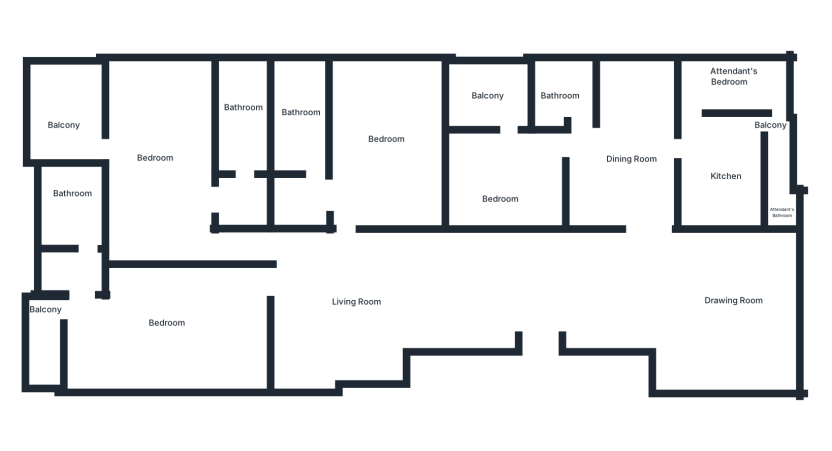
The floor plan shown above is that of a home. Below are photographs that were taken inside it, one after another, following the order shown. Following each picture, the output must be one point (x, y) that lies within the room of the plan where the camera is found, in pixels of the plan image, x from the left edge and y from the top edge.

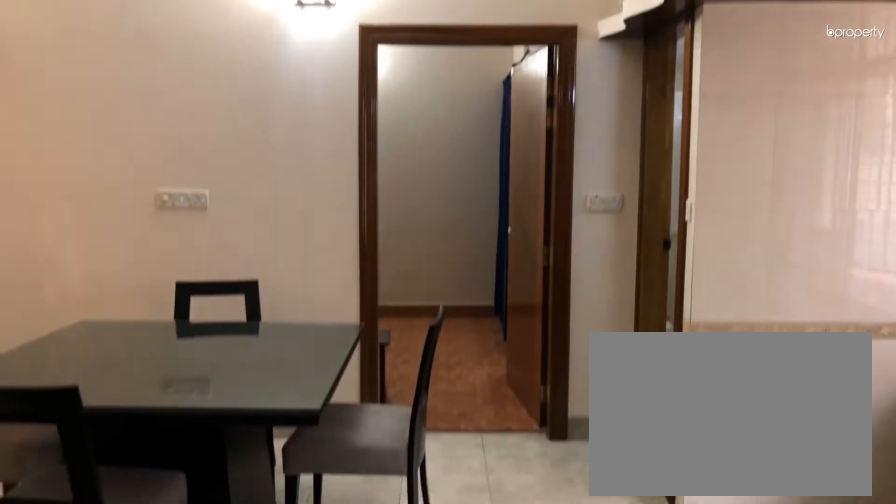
(635, 152)
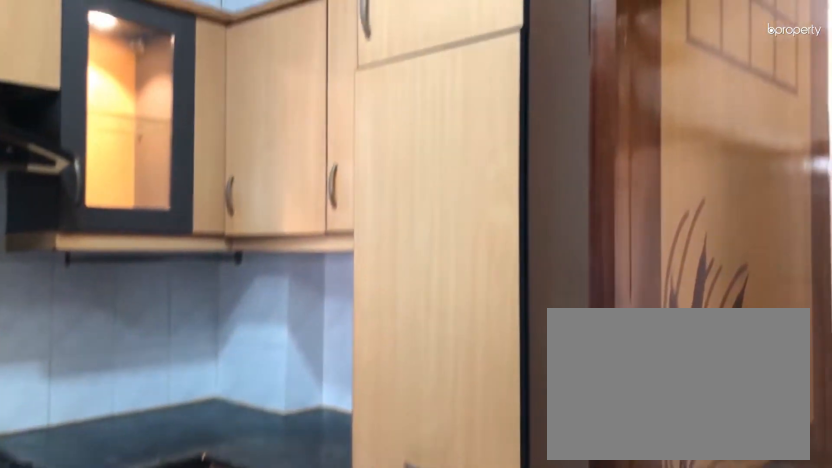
(713, 158)
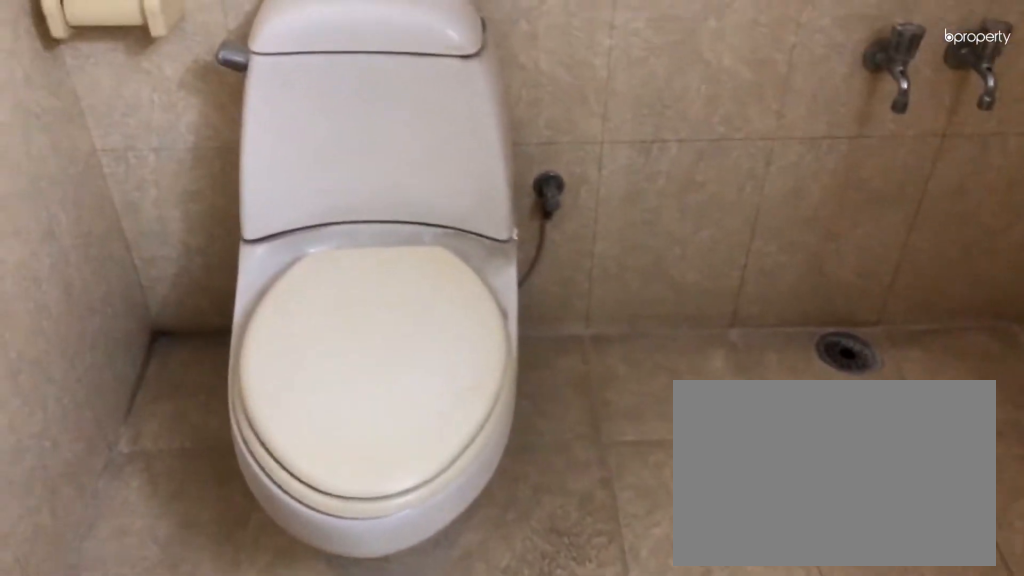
(571, 97)
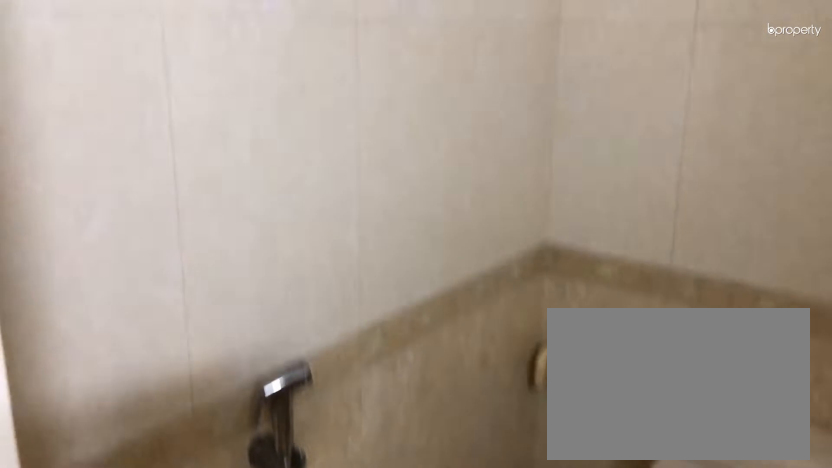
(571, 97)
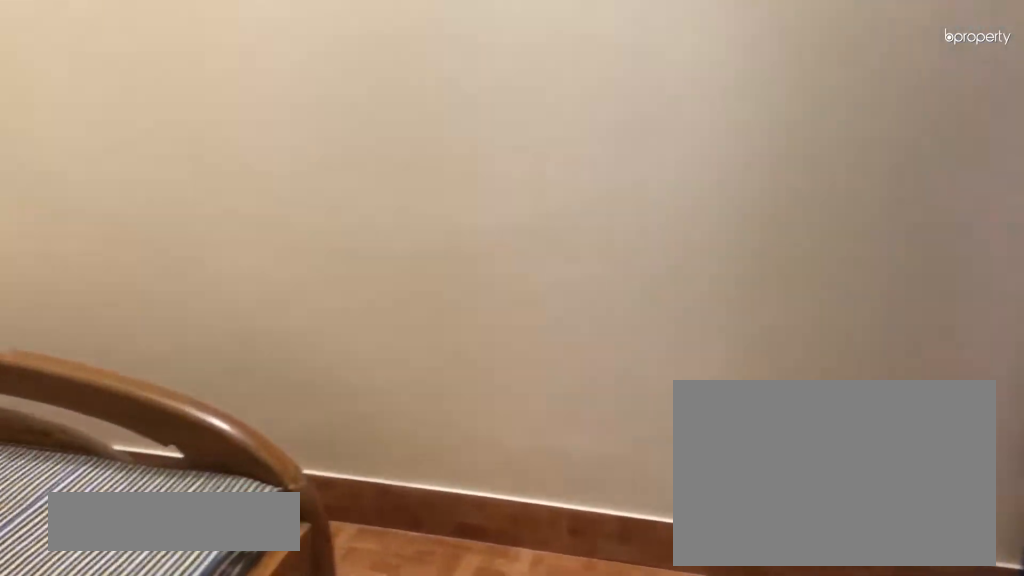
(516, 163)
